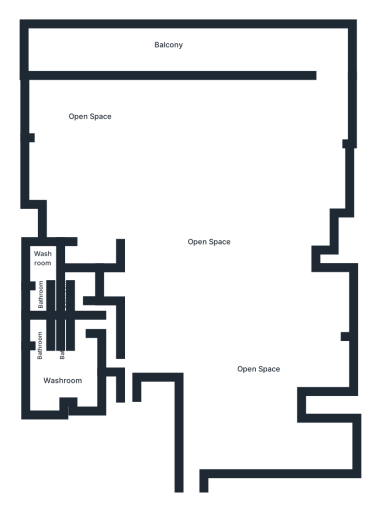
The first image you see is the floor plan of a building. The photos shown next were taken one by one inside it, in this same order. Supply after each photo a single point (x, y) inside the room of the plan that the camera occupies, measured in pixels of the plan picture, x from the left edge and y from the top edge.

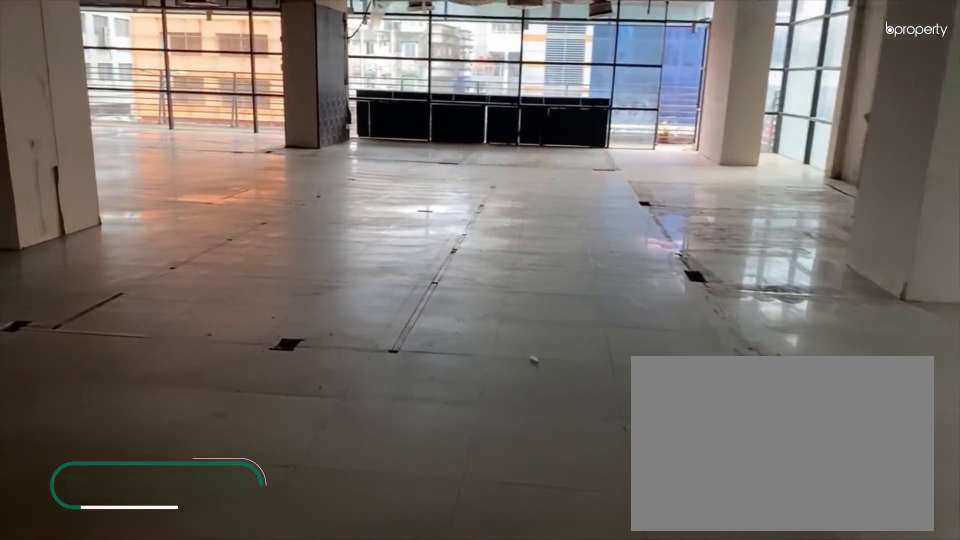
(230, 289)
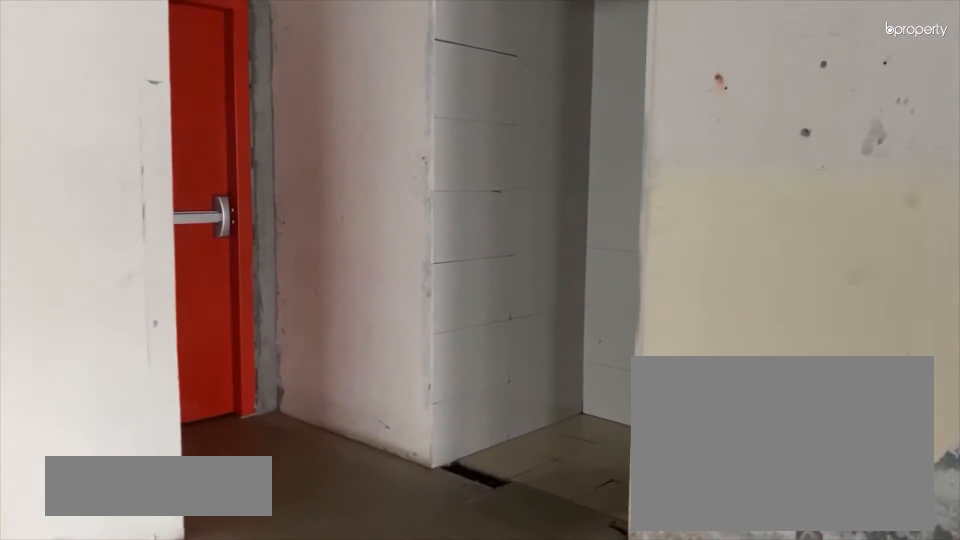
(157, 341)
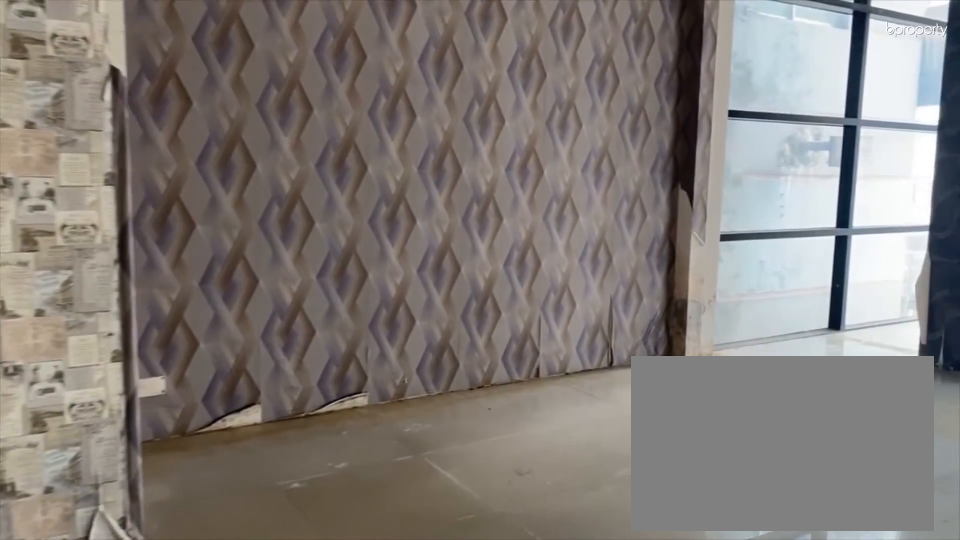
(100, 215)
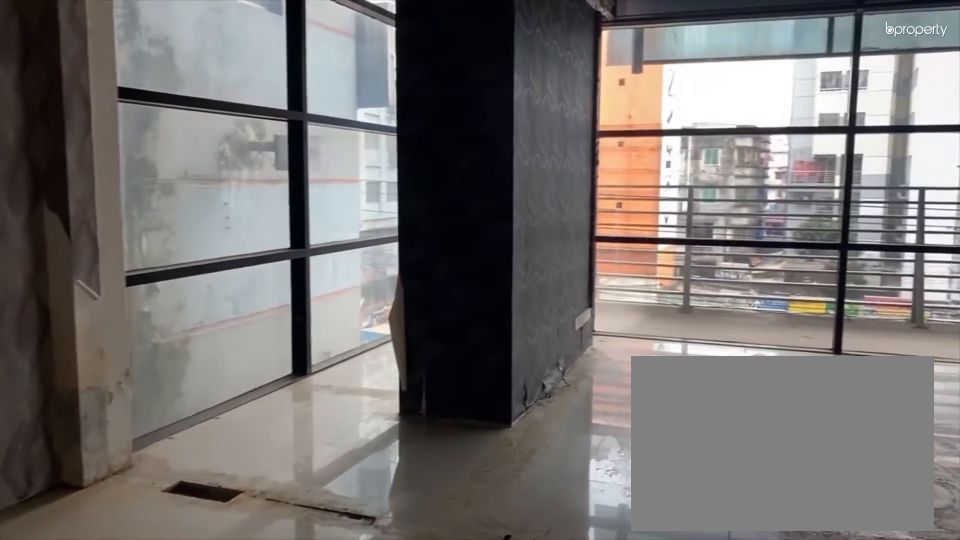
(130, 129)
